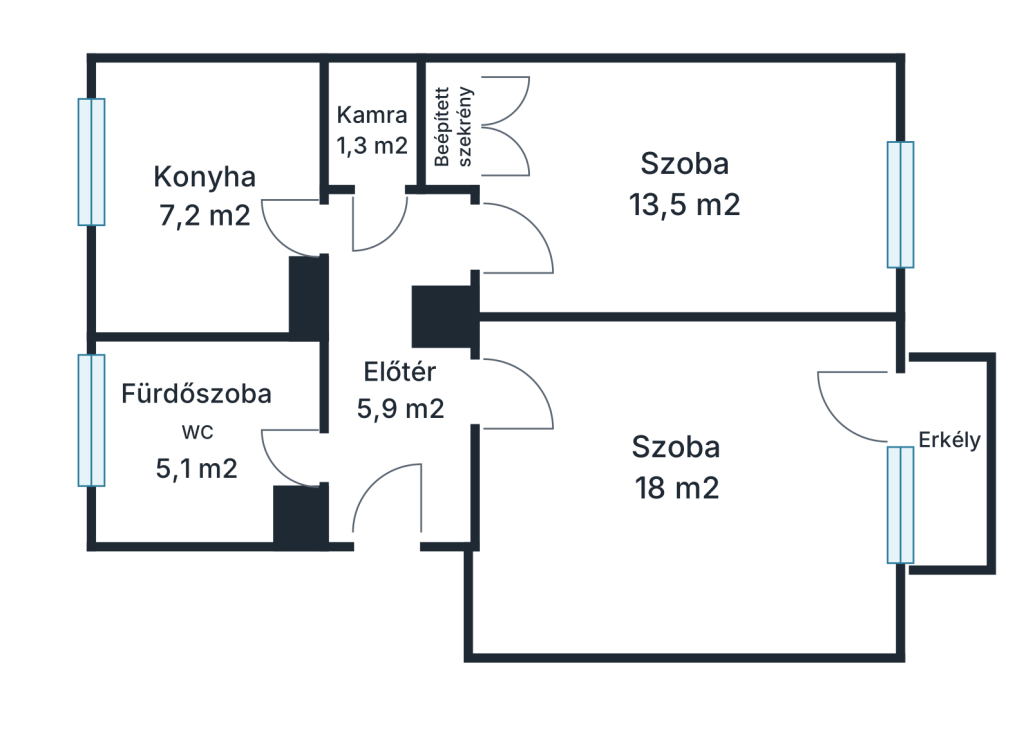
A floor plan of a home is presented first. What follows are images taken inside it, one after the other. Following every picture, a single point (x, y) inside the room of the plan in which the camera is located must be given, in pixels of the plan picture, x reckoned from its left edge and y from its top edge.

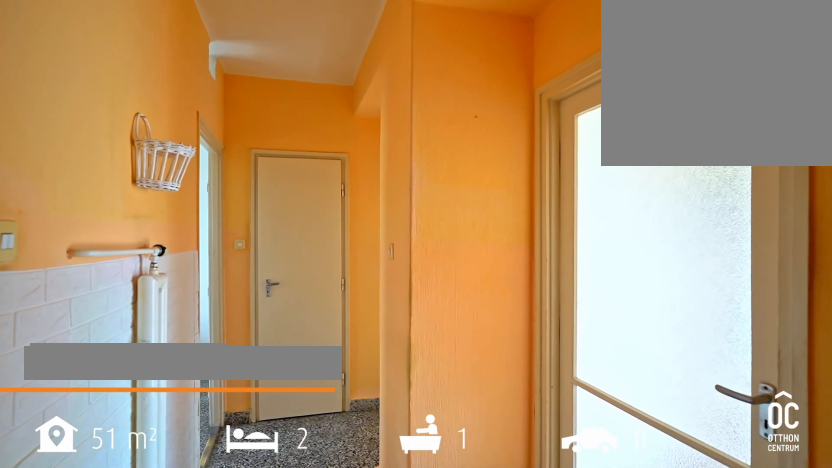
(397, 390)
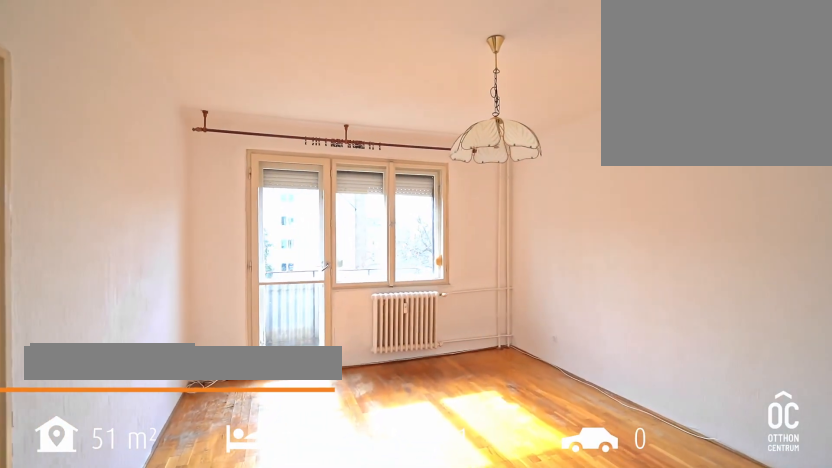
(679, 474)
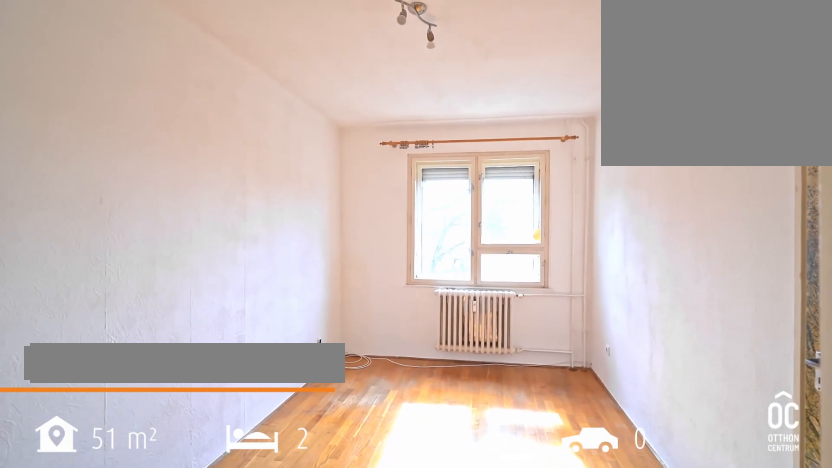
(685, 188)
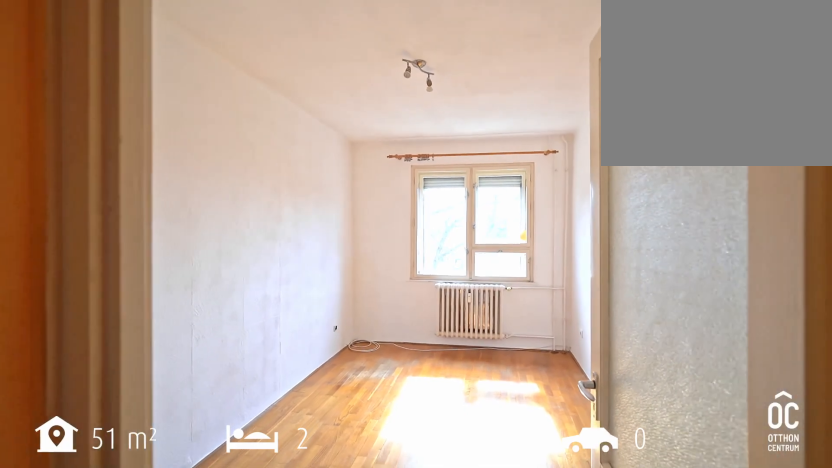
(685, 188)
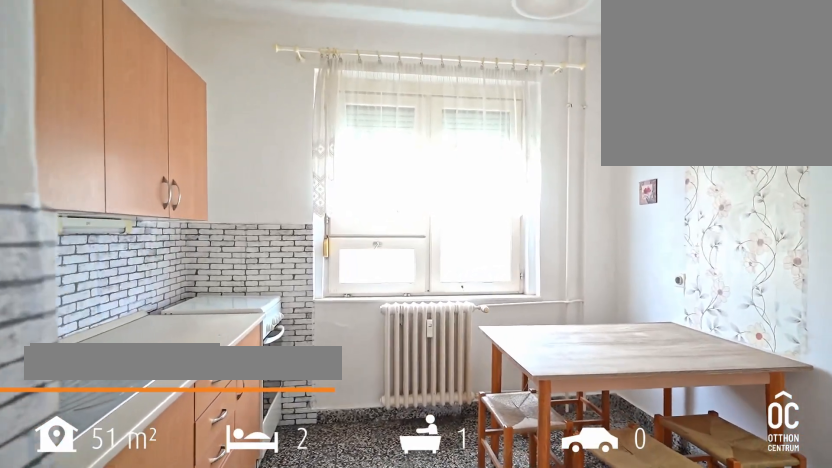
(204, 196)
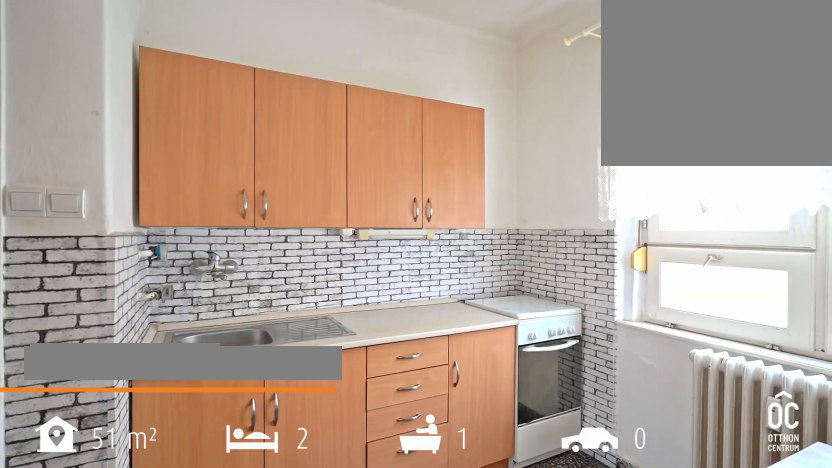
(204, 196)
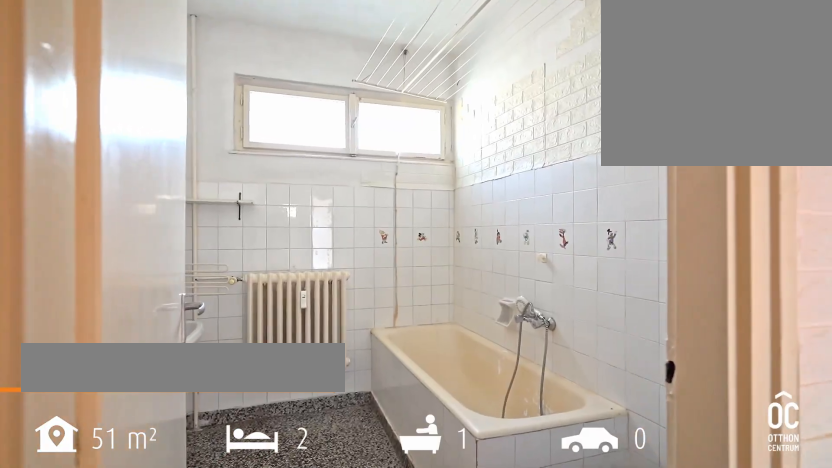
(195, 432)
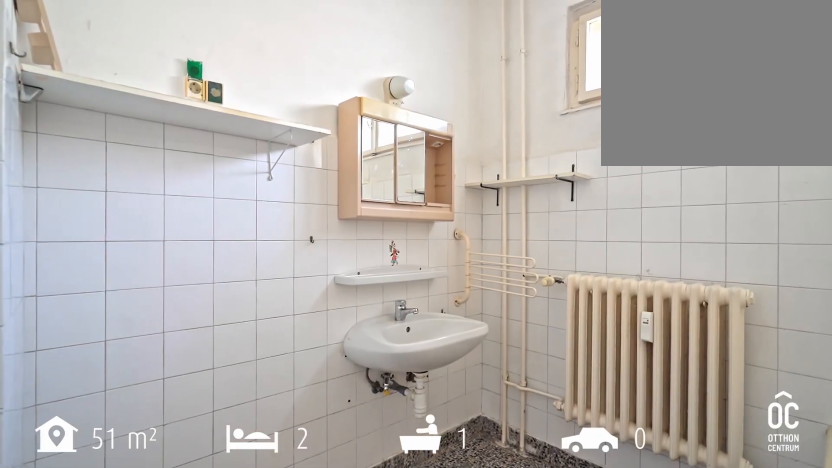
(195, 432)
